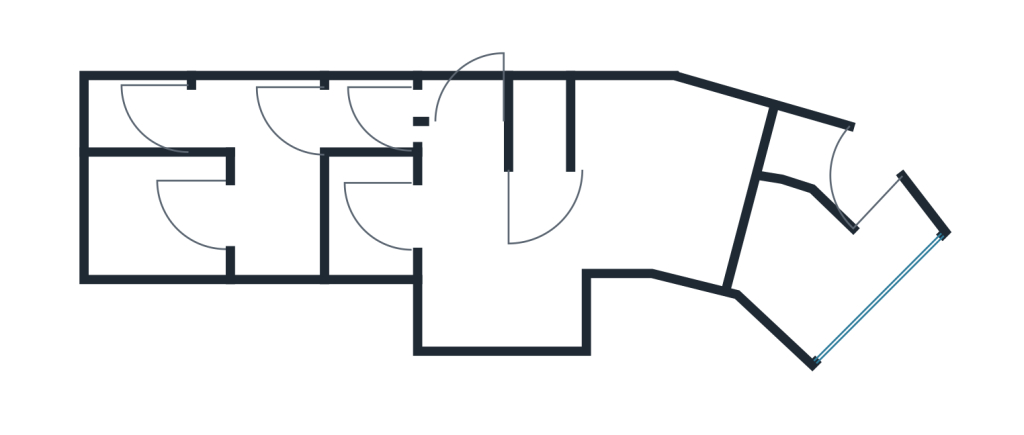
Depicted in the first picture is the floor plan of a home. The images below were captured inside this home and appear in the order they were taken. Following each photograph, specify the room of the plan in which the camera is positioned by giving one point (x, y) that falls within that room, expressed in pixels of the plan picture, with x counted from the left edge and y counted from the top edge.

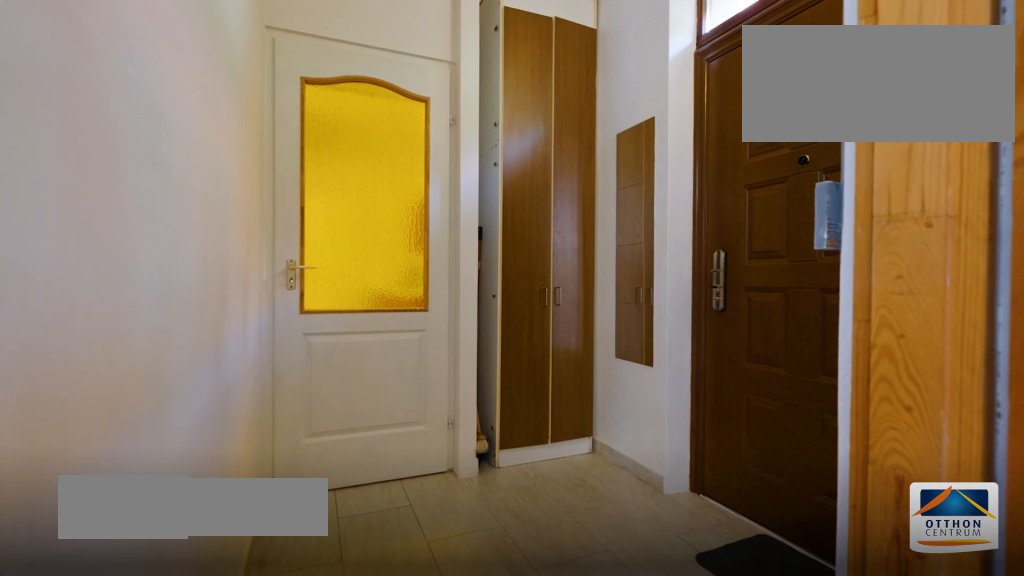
(371, 120)
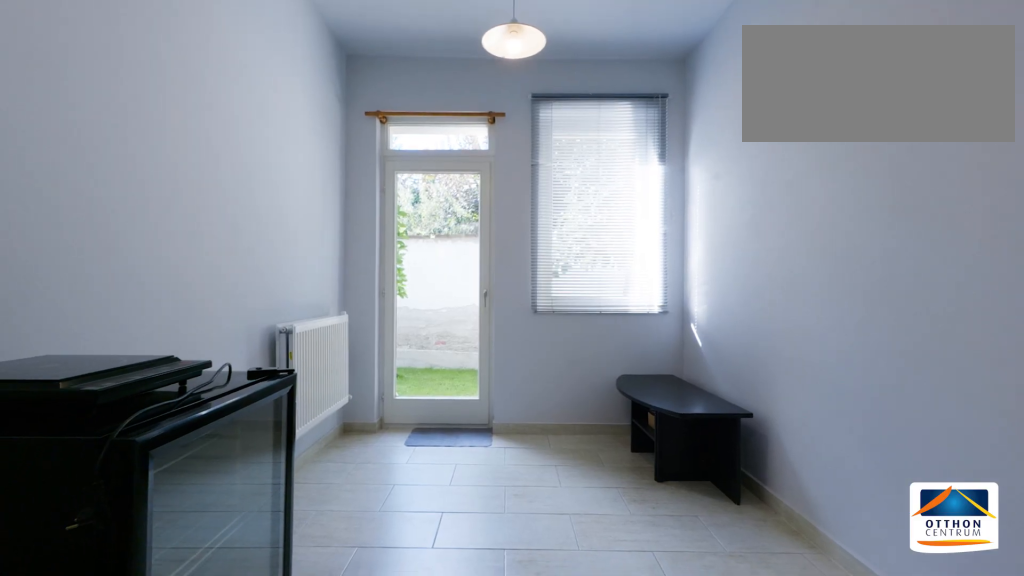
(278, 155)
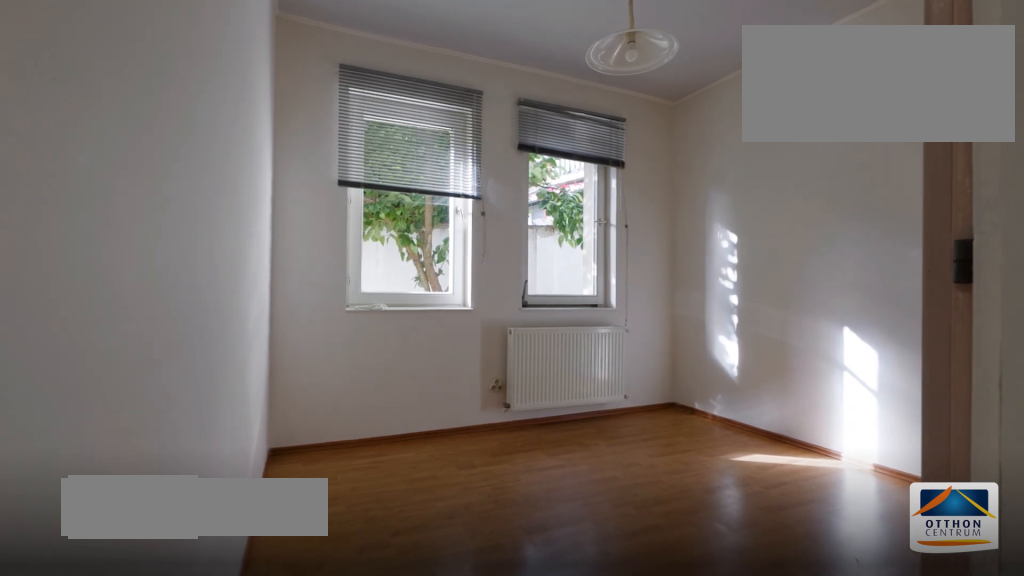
(155, 214)
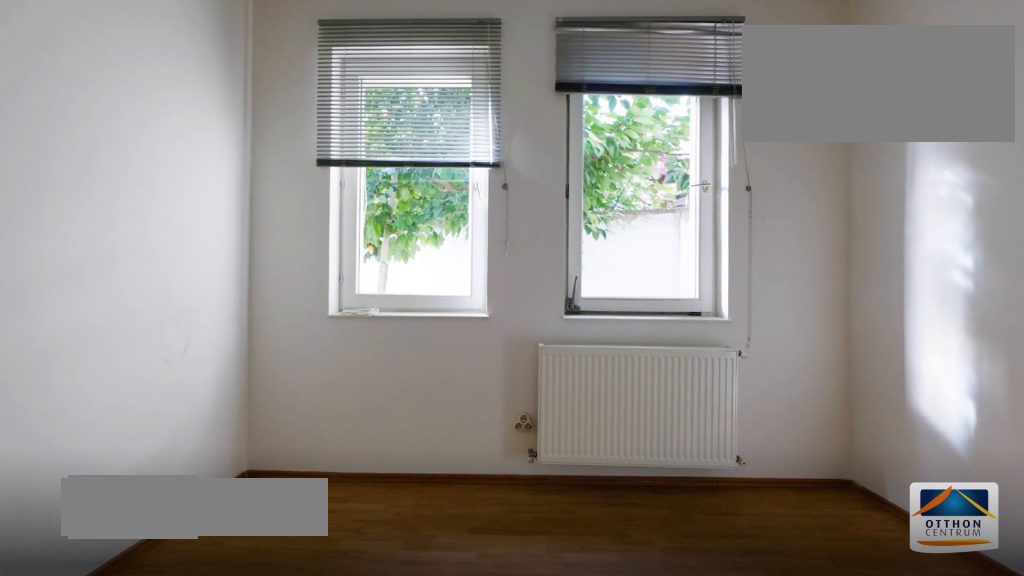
(155, 214)
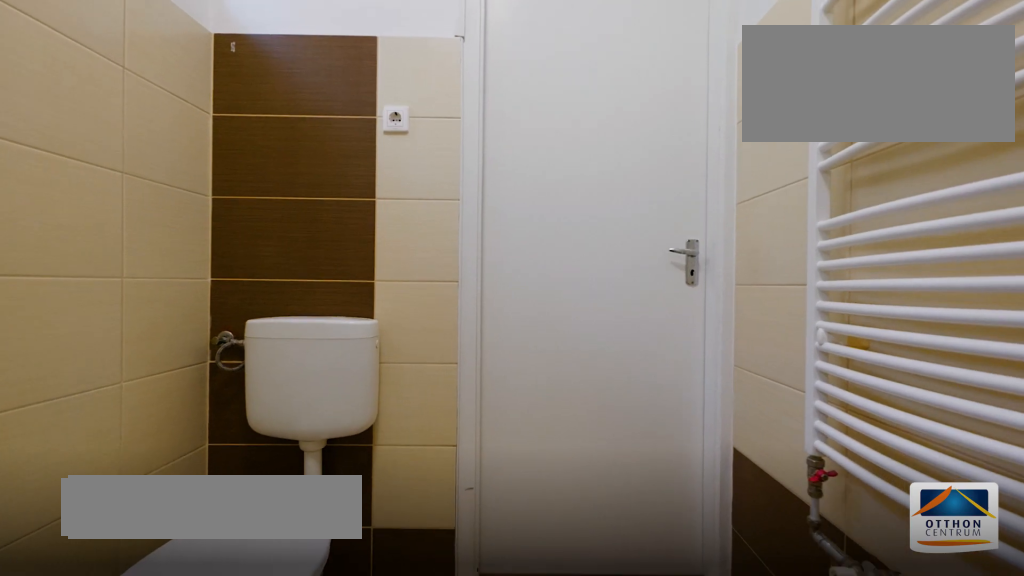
(150, 112)
